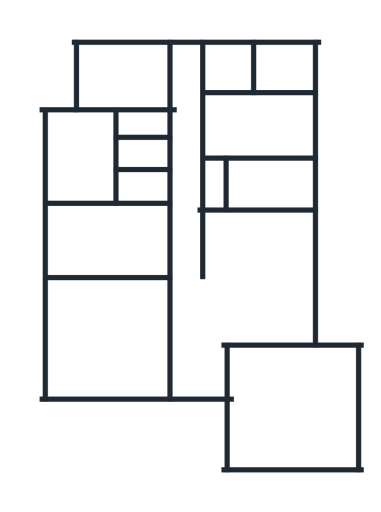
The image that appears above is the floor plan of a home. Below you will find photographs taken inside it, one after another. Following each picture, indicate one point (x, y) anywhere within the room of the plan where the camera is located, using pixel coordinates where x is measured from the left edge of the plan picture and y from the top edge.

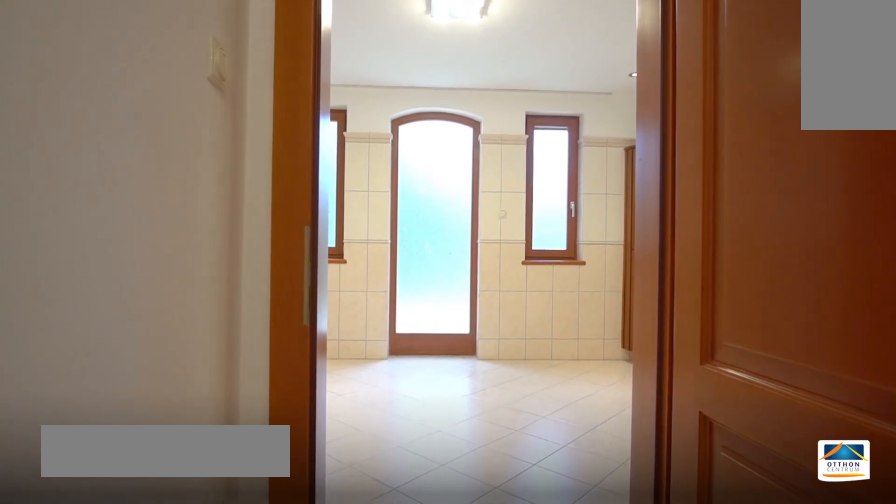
(146, 156)
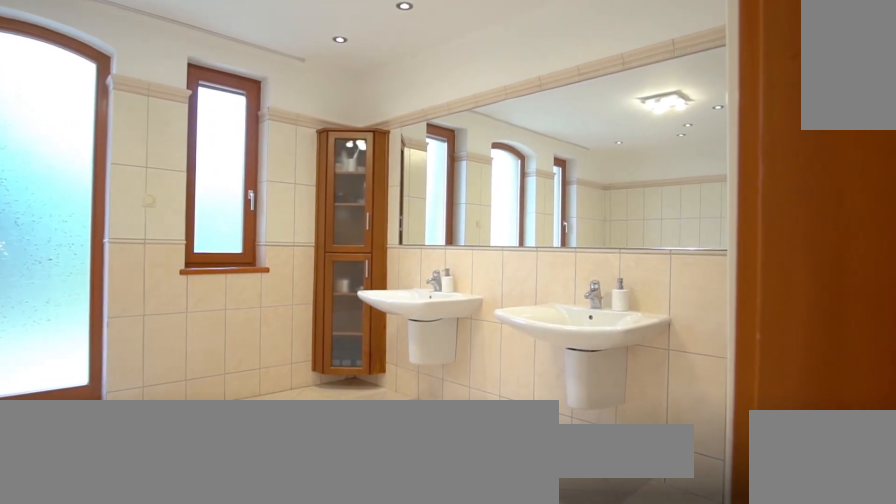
(83, 156)
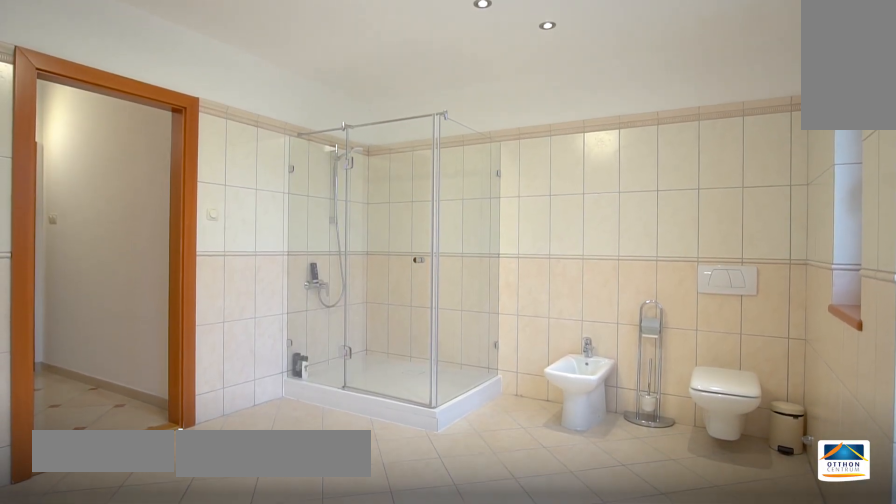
(83, 156)
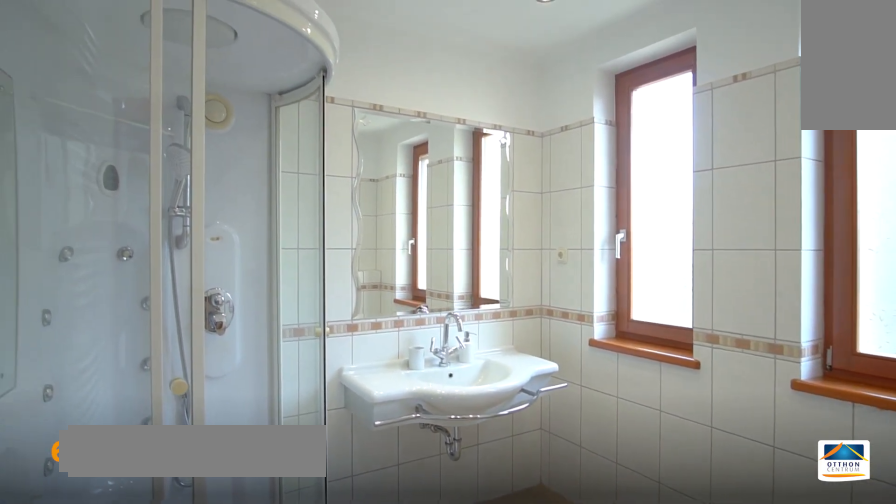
(286, 66)
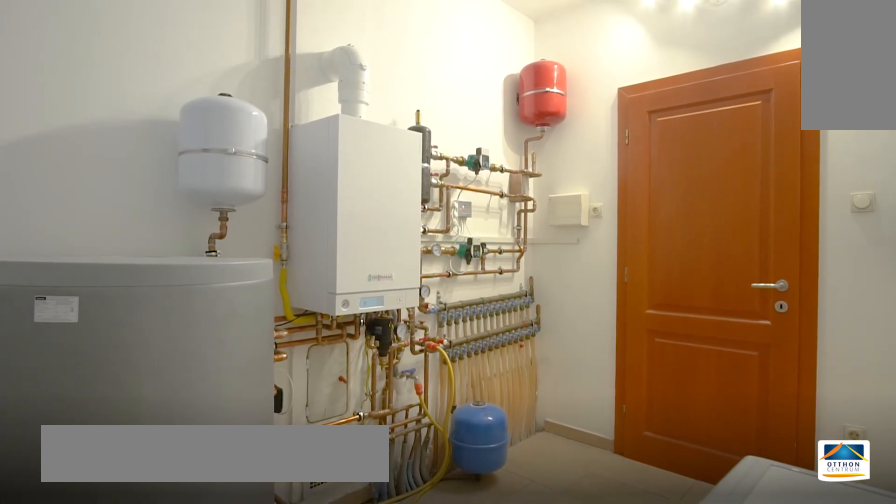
(268, 187)
